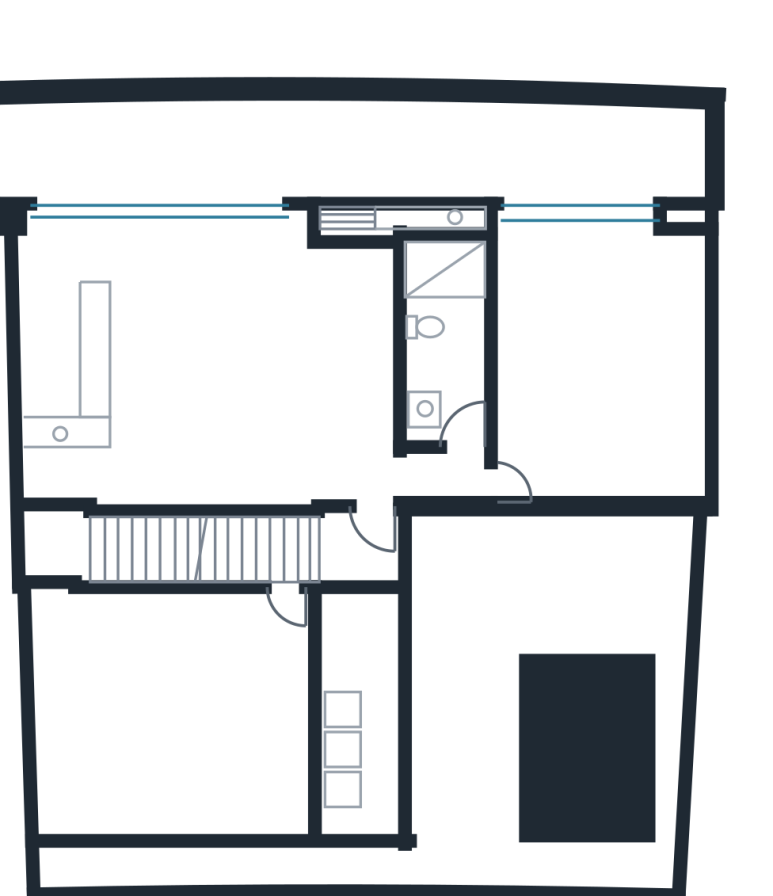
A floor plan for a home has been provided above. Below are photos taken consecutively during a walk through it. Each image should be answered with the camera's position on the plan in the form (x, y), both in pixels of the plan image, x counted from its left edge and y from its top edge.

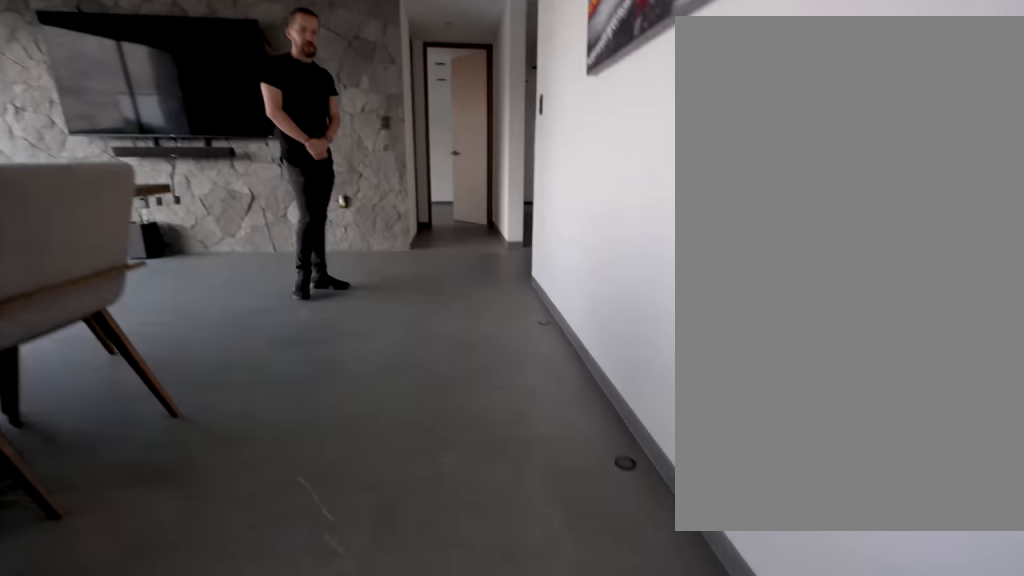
(198, 450)
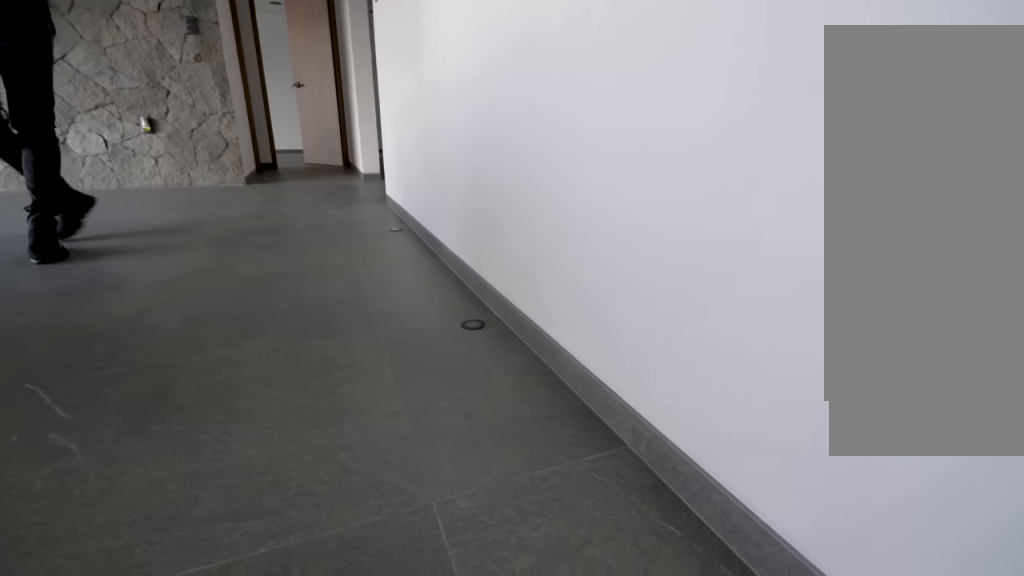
(208, 459)
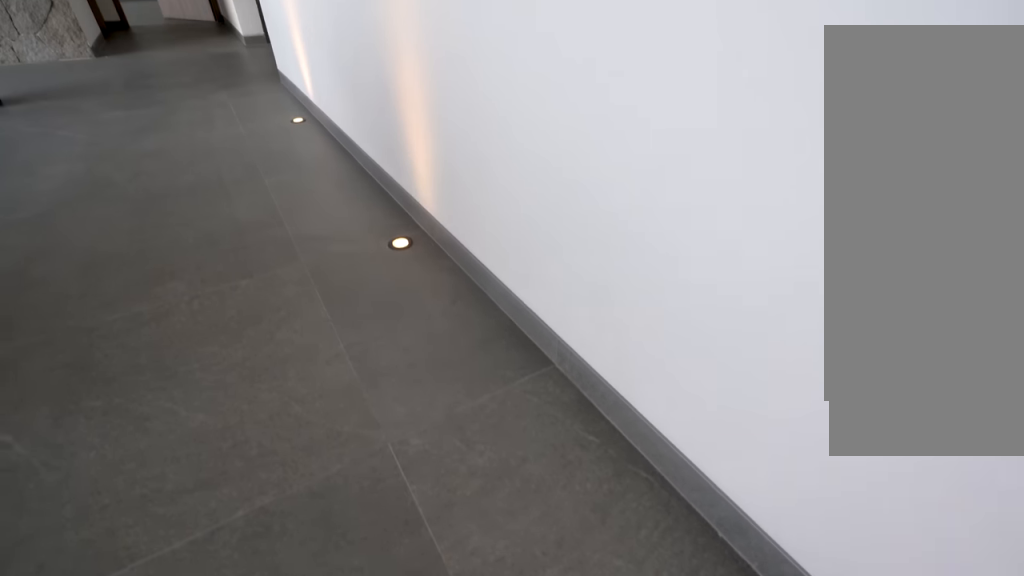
(201, 462)
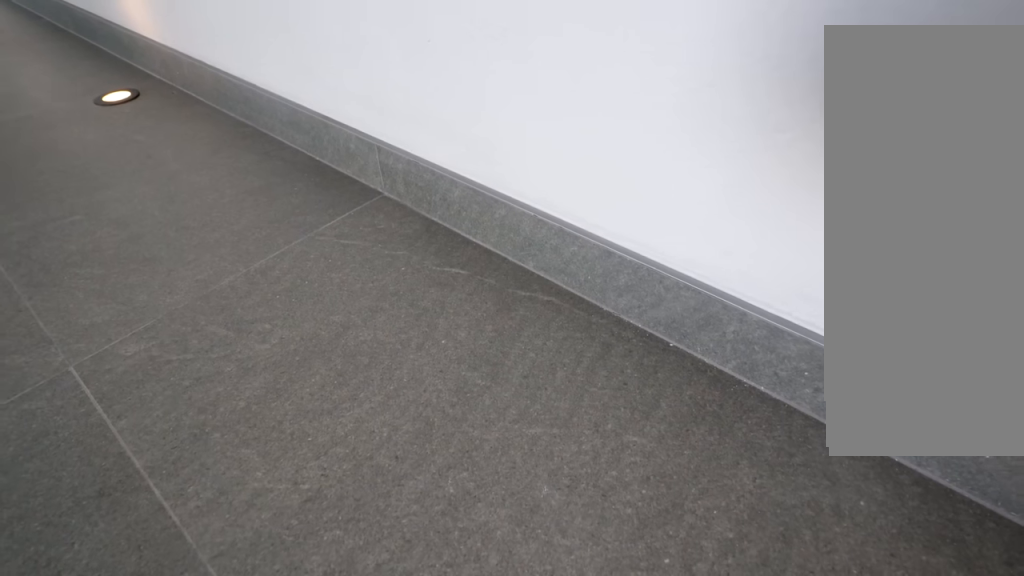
(214, 480)
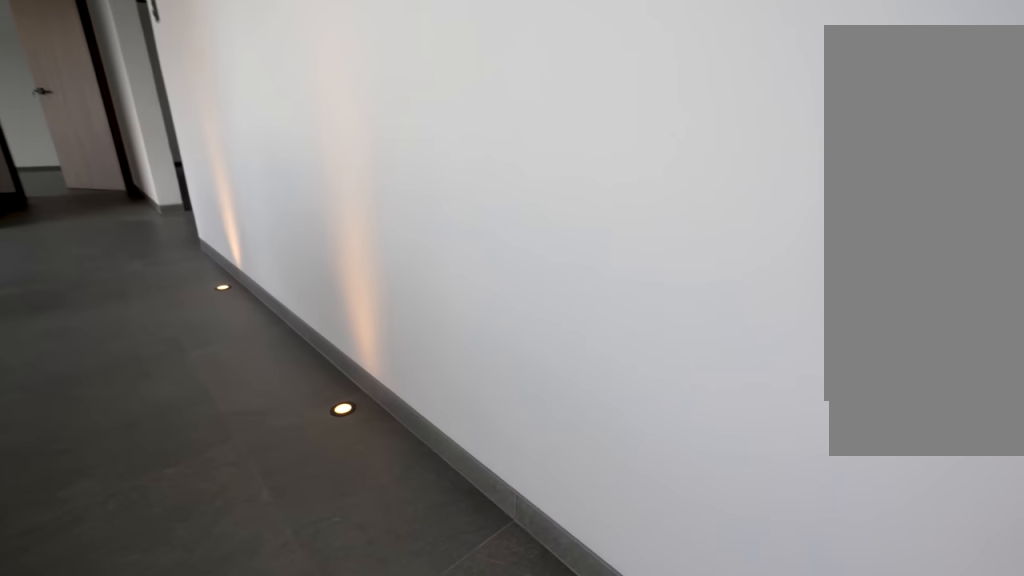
(203, 483)
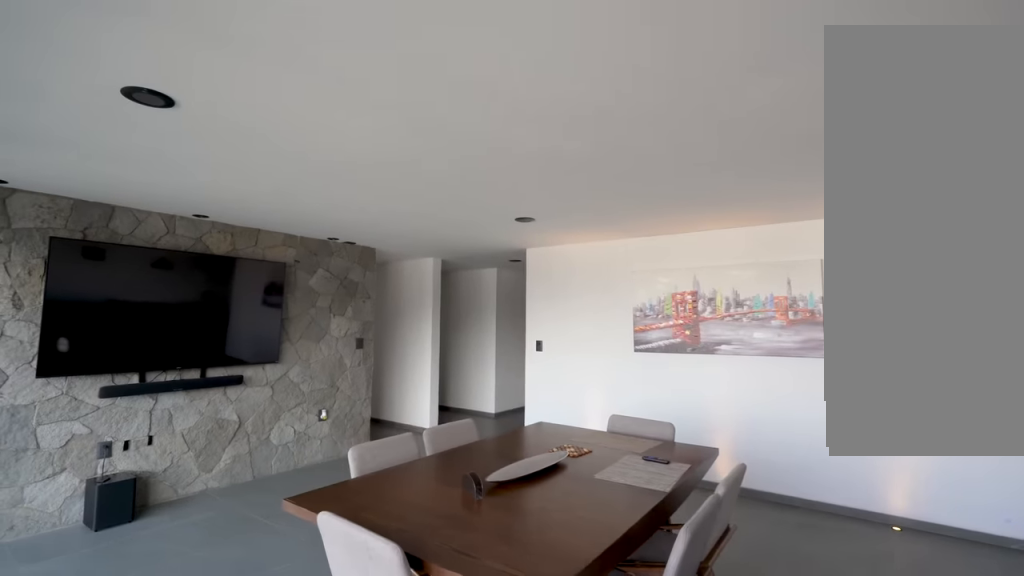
(170, 250)
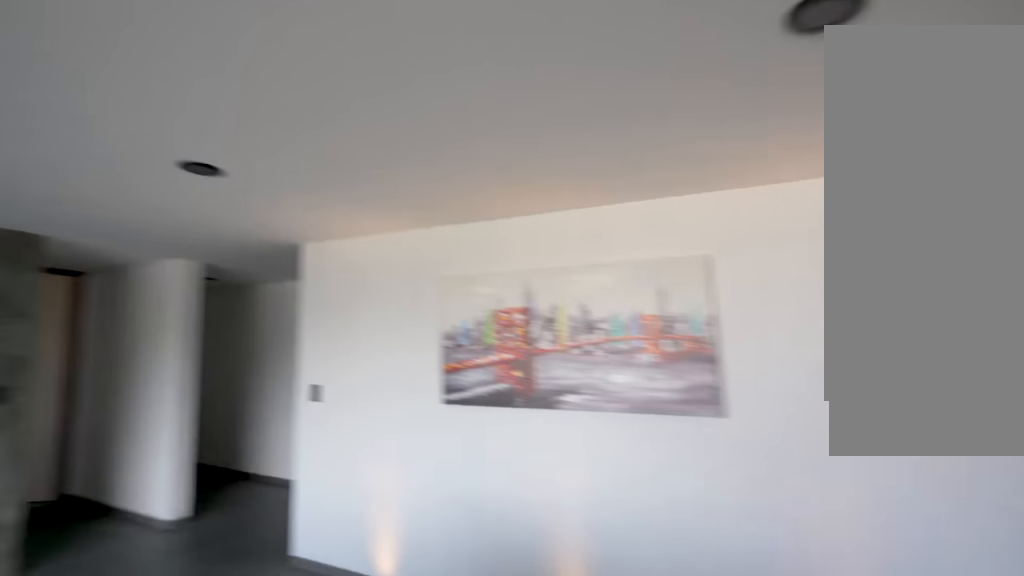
(205, 250)
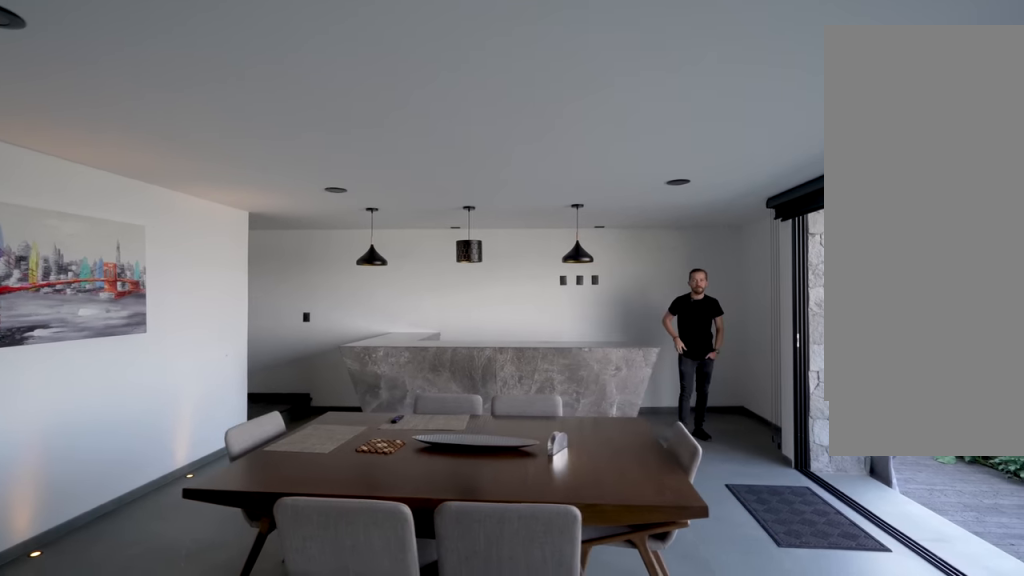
(295, 398)
